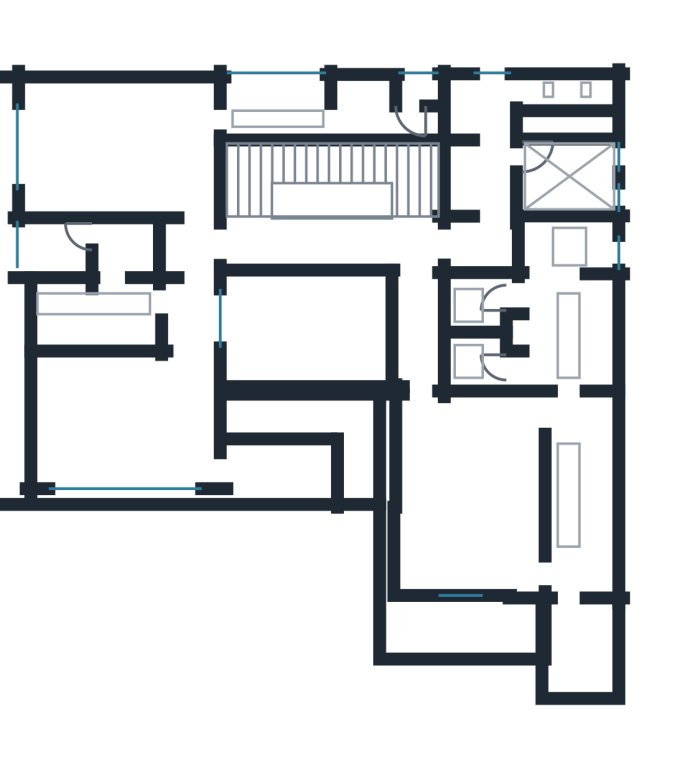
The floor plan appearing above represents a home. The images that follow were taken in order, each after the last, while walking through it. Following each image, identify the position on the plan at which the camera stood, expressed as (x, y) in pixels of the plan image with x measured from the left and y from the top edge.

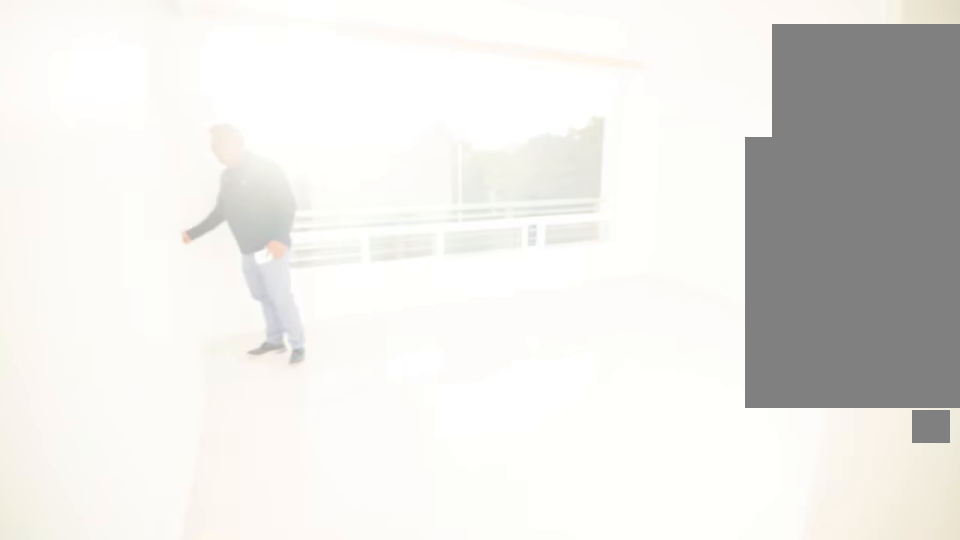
(195, 308)
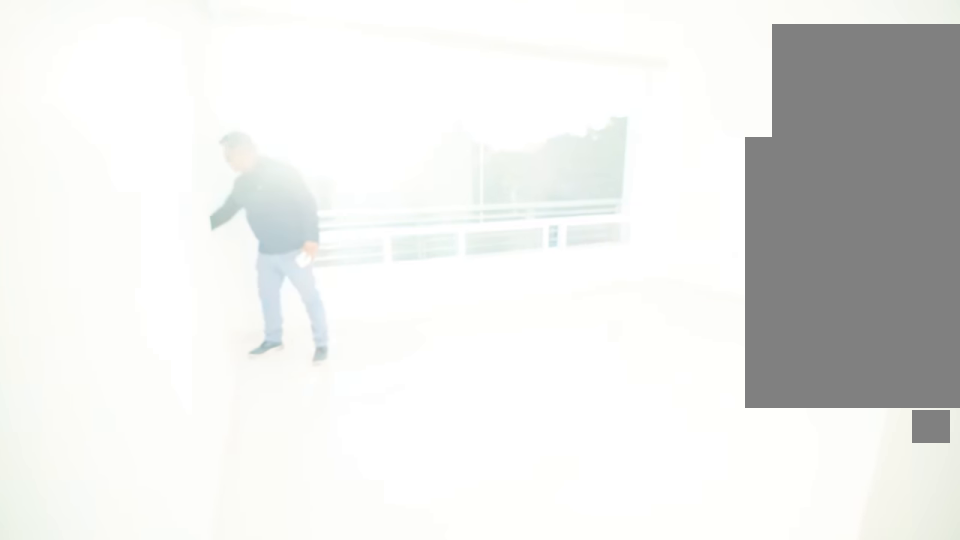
(195, 308)
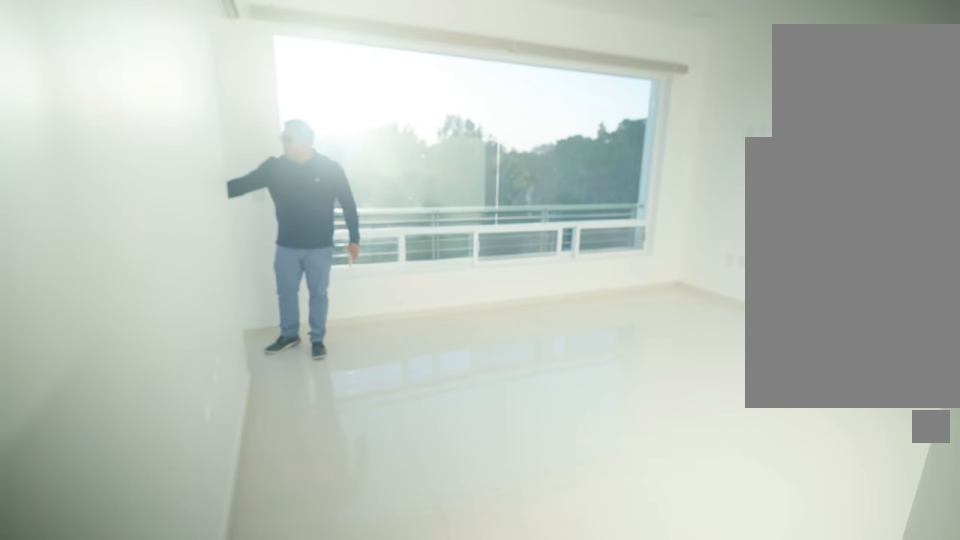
(195, 307)
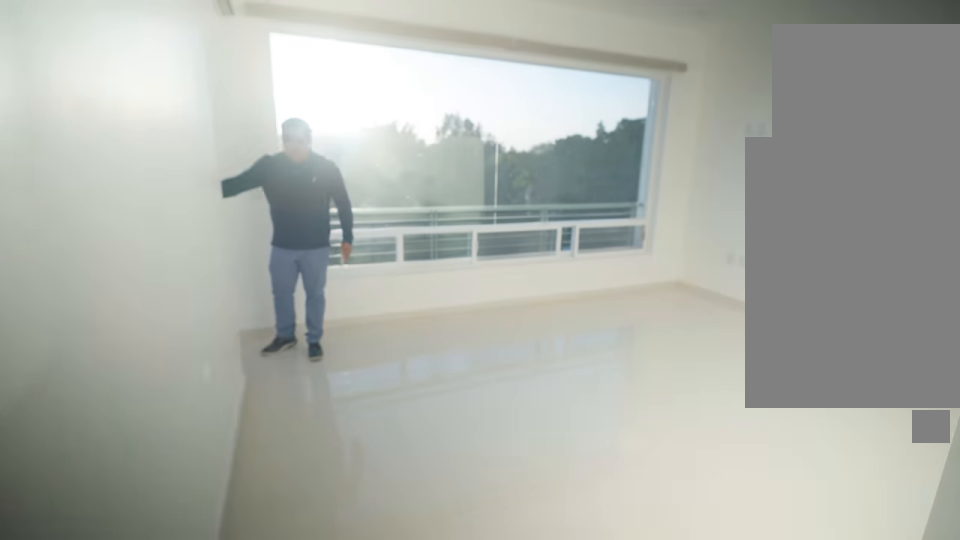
(189, 321)
